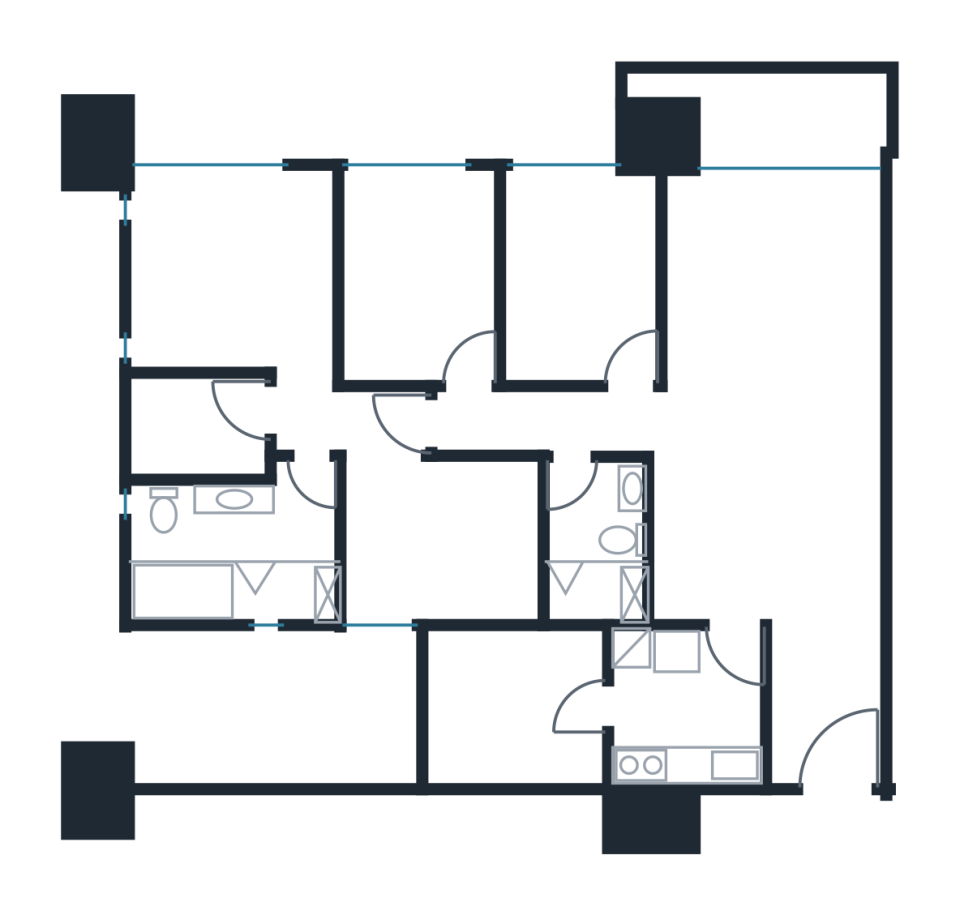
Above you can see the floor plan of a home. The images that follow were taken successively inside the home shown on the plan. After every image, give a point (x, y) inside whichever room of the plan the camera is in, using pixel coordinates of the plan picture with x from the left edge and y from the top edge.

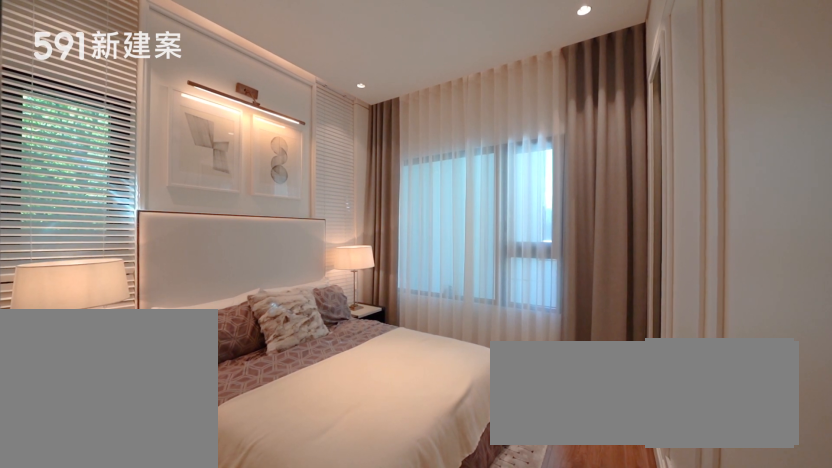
(228, 318)
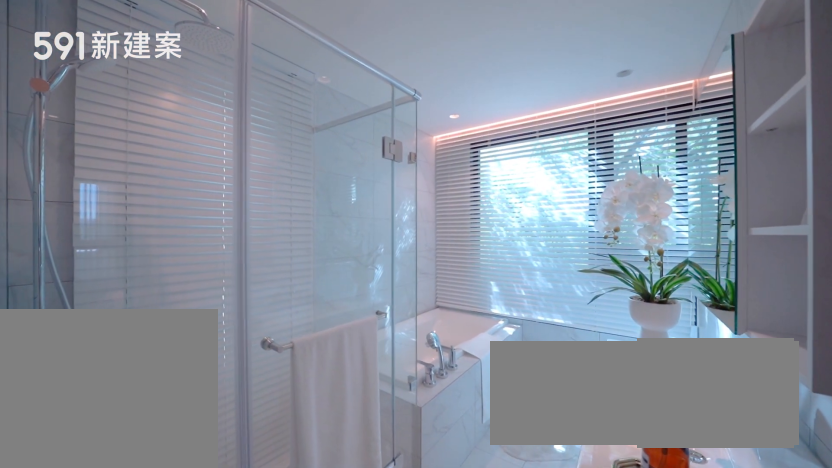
(224, 547)
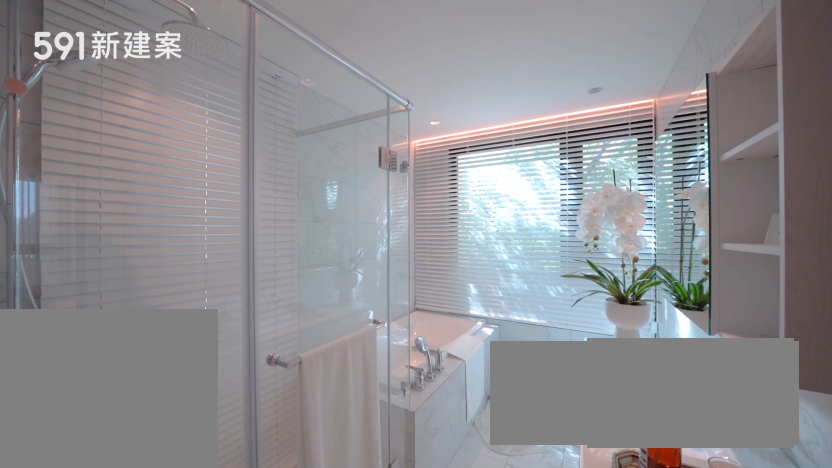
(224, 547)
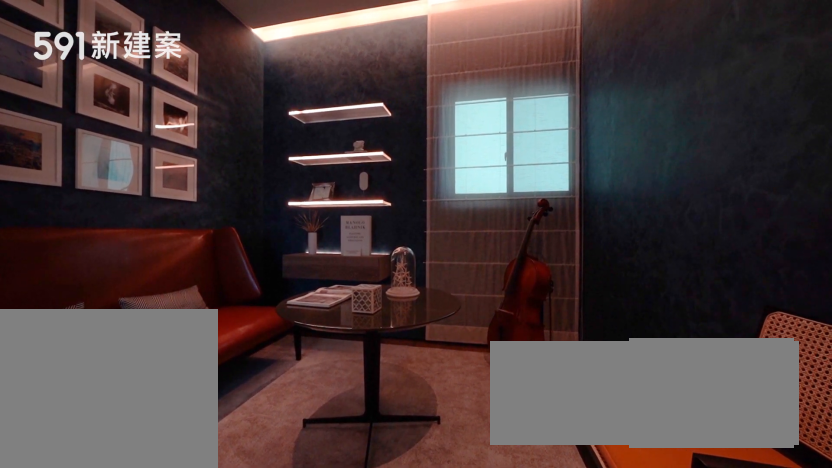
(449, 543)
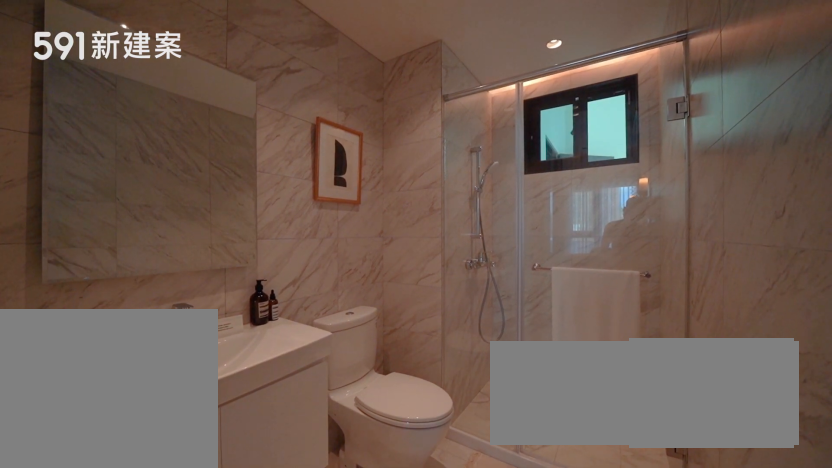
(592, 548)
